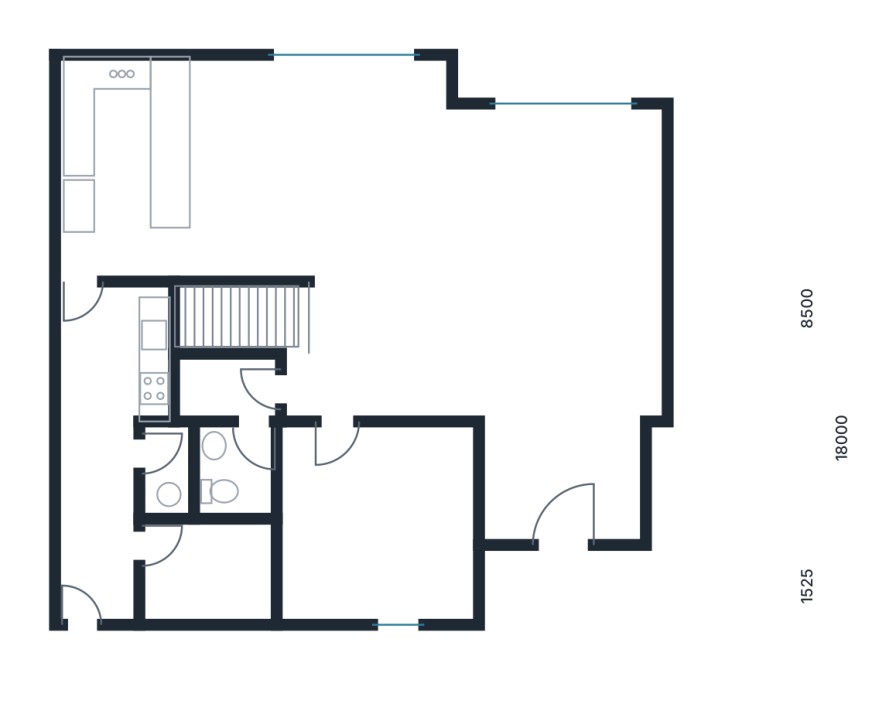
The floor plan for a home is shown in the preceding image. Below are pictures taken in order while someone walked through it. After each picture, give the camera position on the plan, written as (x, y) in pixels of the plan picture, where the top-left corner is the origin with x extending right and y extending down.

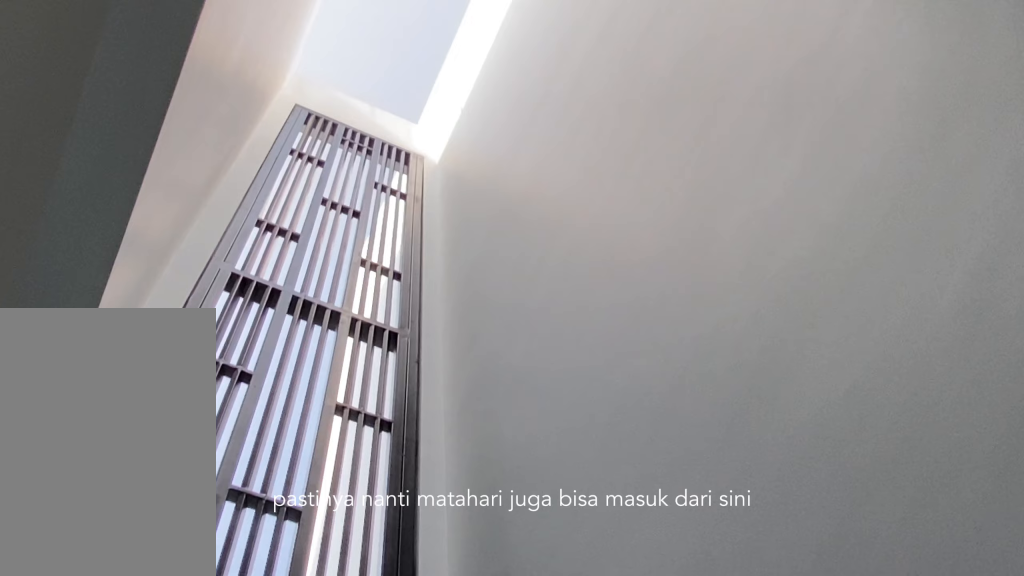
(99, 563)
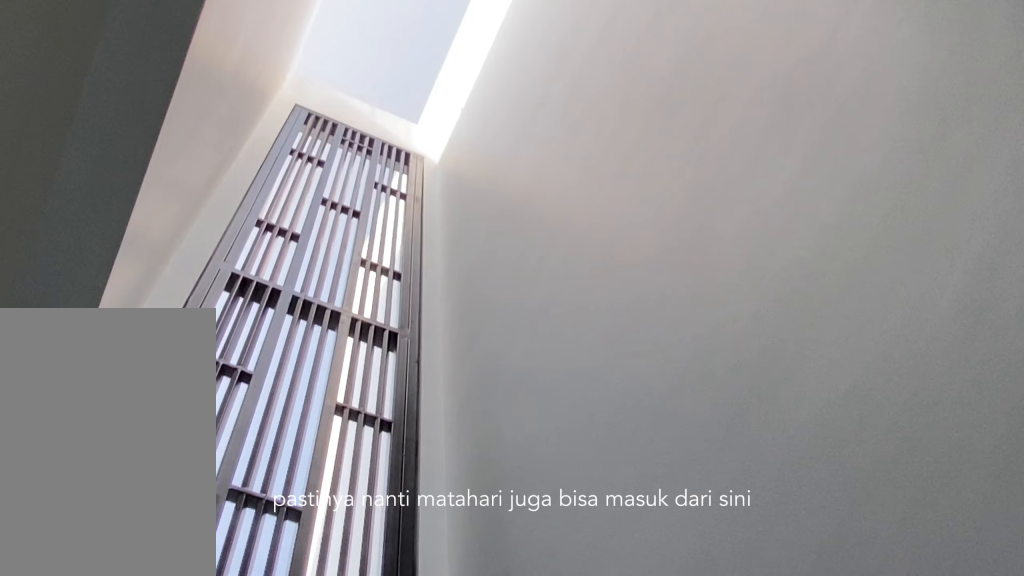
(99, 563)
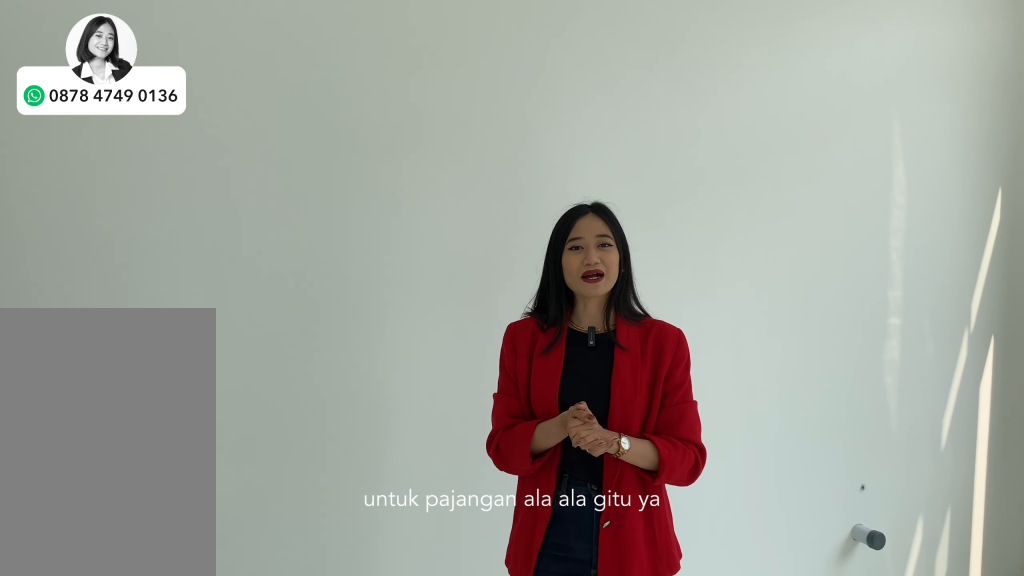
(171, 209)
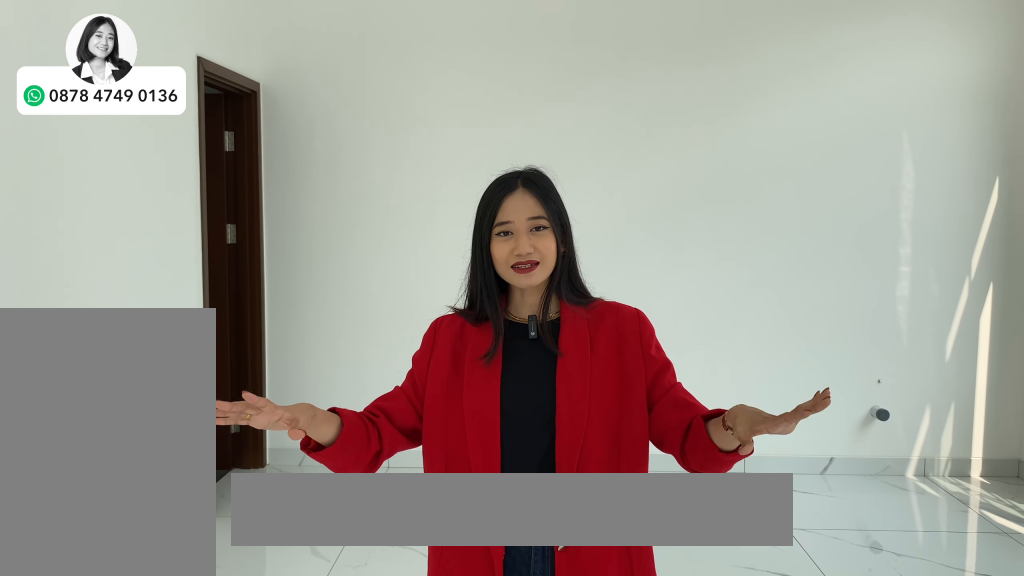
(173, 209)
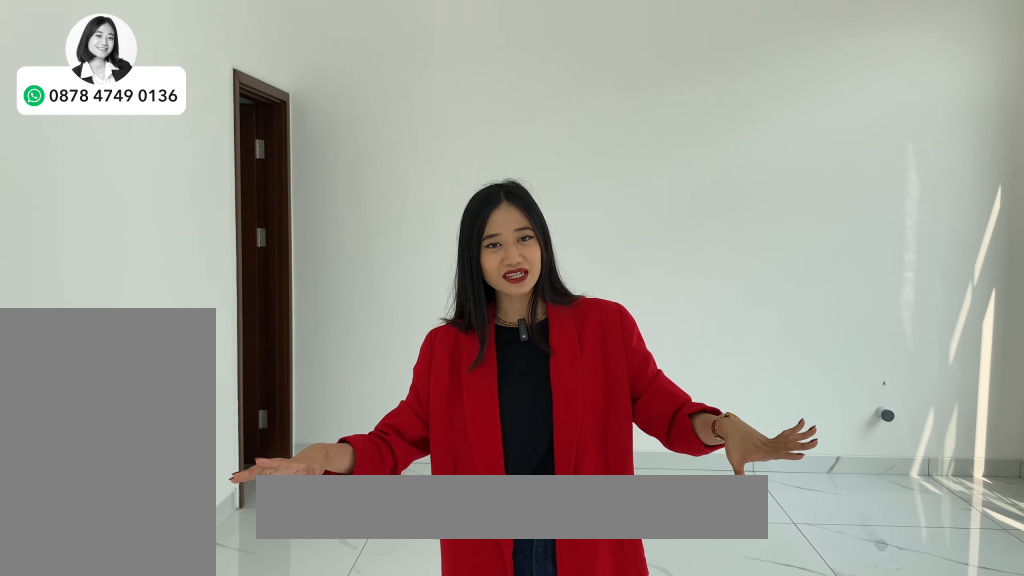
(171, 209)
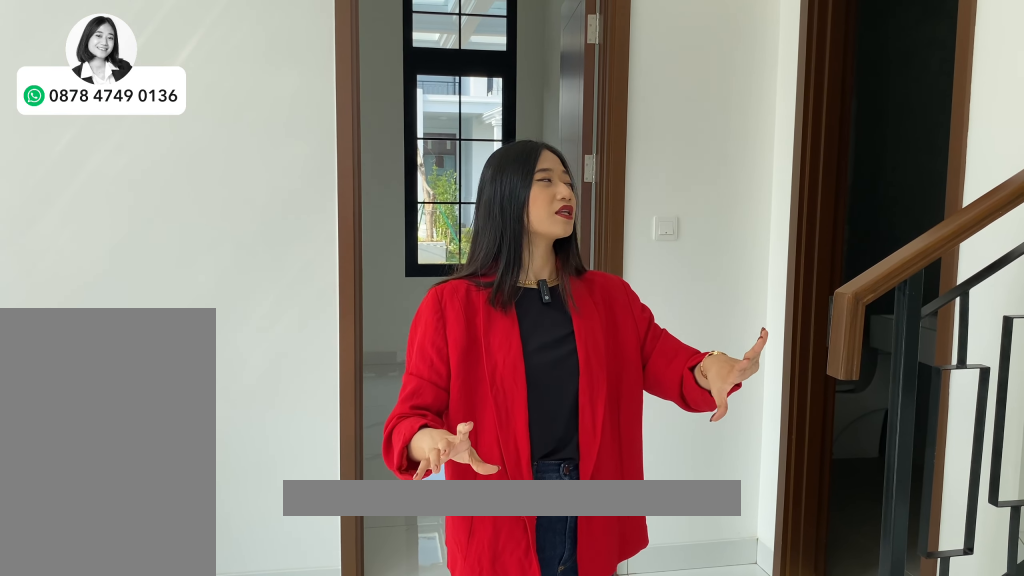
(361, 365)
